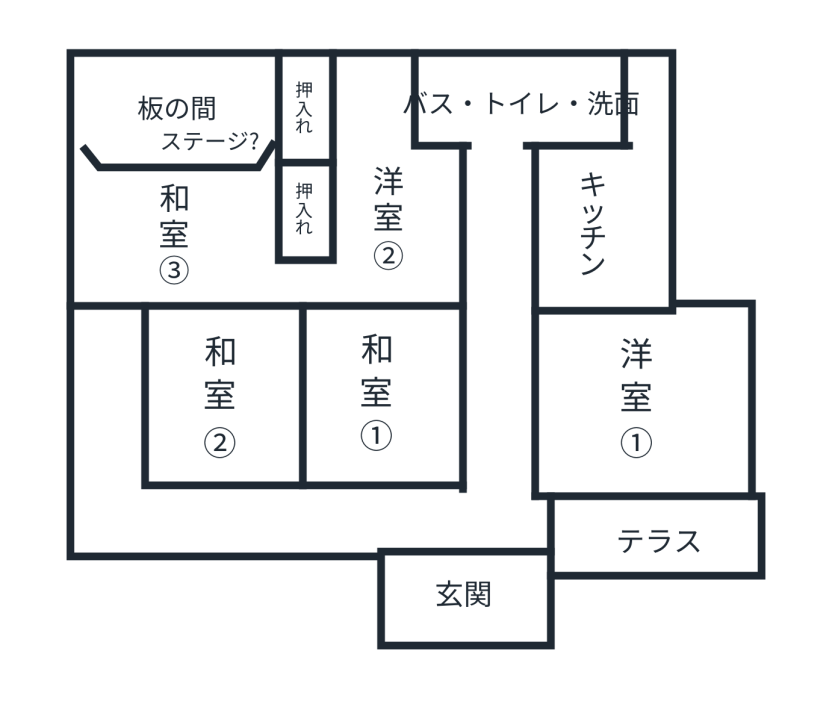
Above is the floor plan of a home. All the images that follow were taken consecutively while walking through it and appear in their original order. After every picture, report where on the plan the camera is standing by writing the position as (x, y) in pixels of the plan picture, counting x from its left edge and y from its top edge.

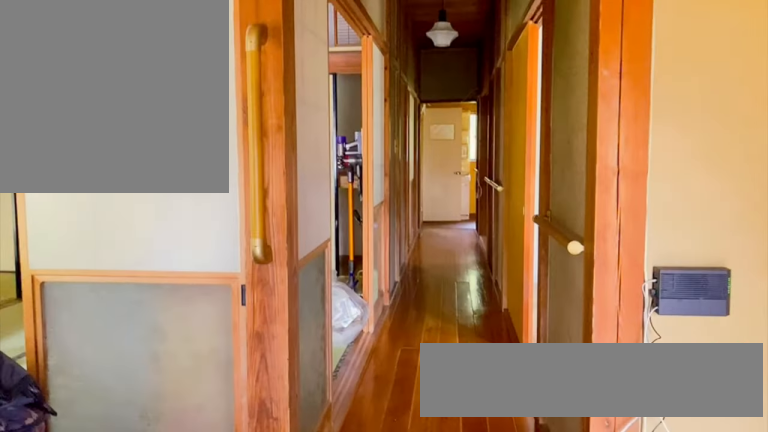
(471, 515)
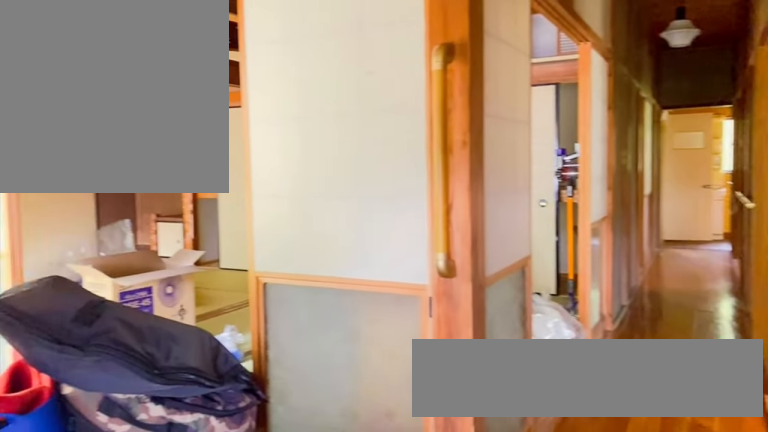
(473, 510)
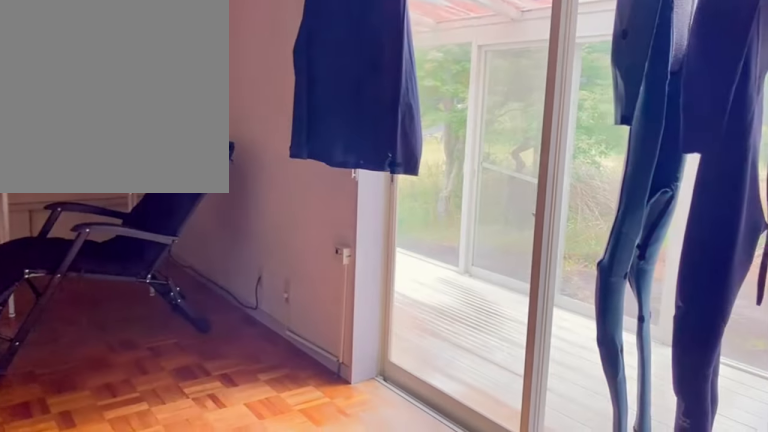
(618, 479)
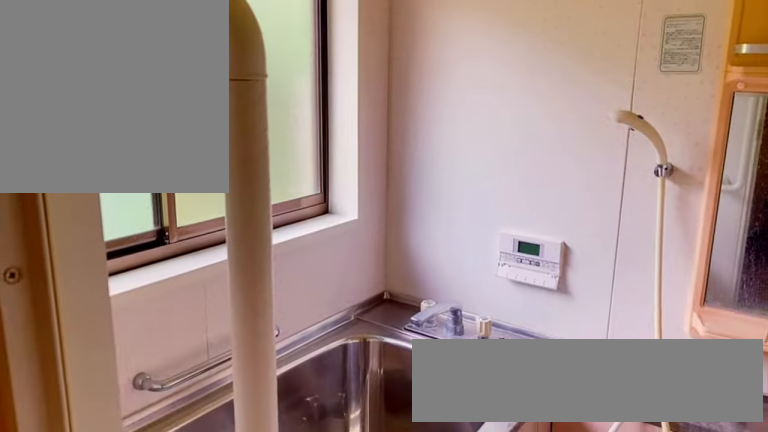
(516, 136)
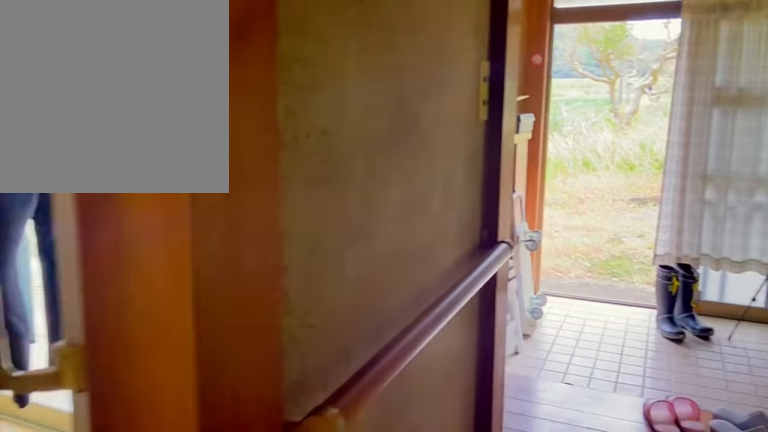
(497, 547)
